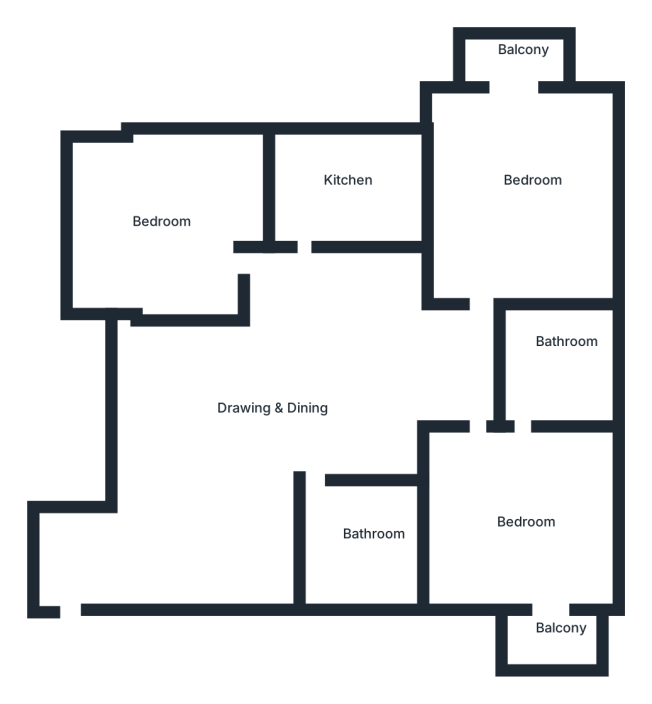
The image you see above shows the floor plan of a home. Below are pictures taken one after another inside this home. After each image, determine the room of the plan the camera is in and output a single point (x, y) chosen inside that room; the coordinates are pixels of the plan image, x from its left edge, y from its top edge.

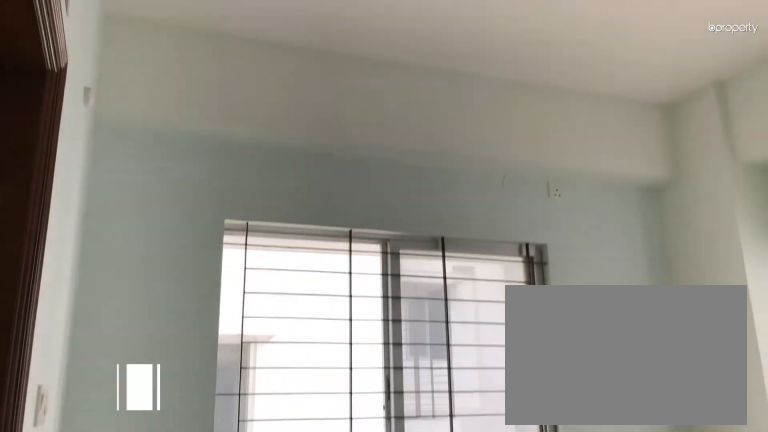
(533, 532)
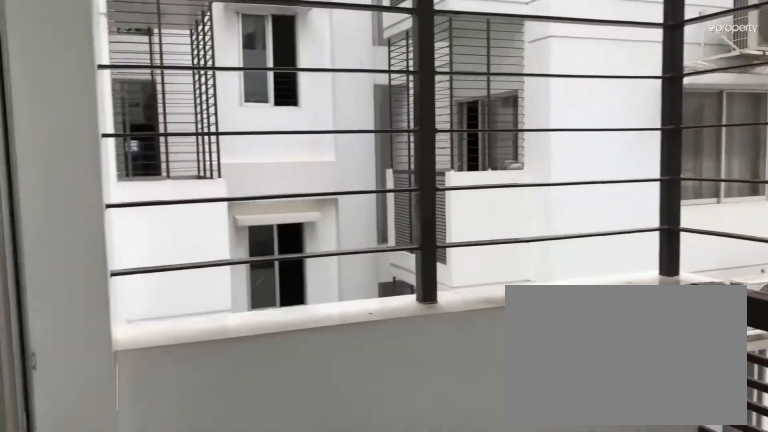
(551, 637)
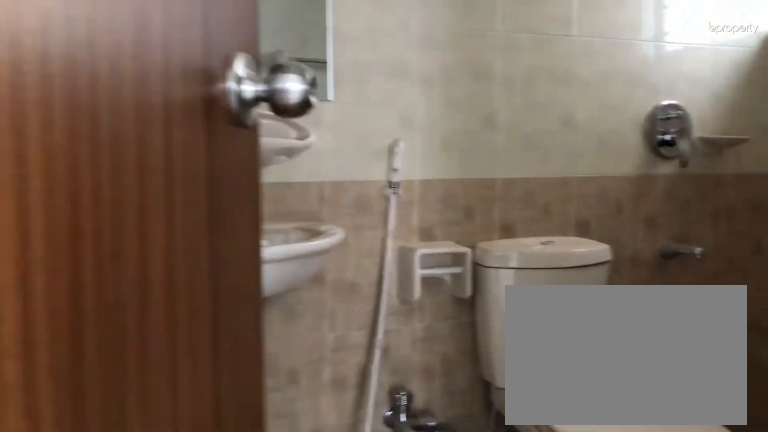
(556, 365)
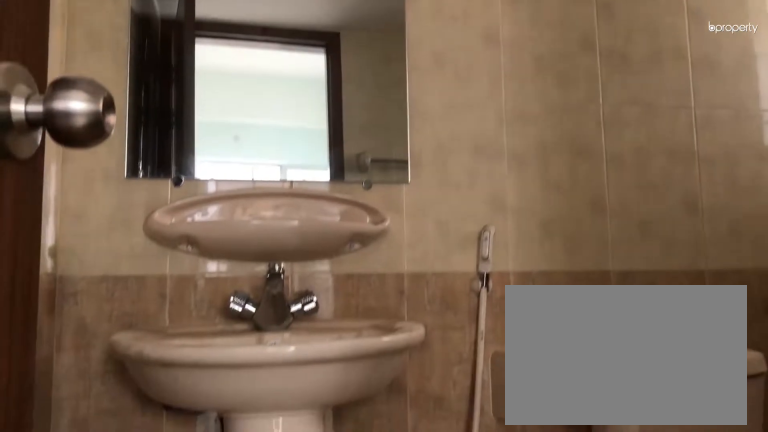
(556, 365)
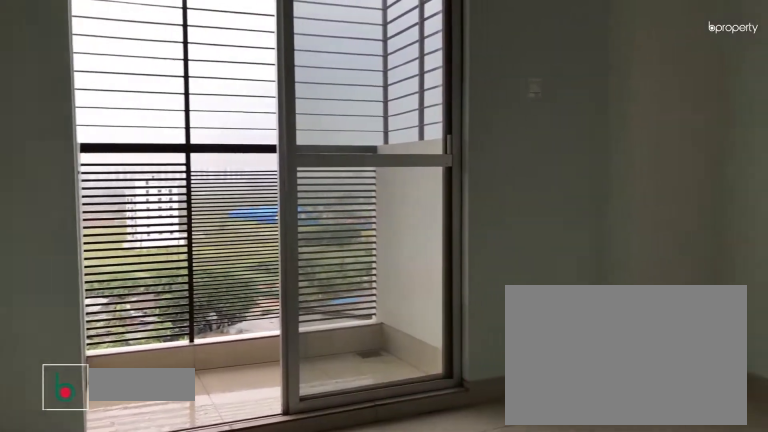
(525, 178)
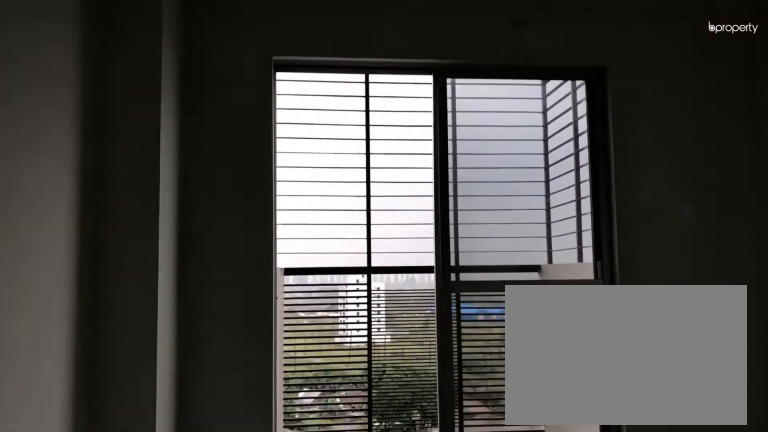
(525, 178)
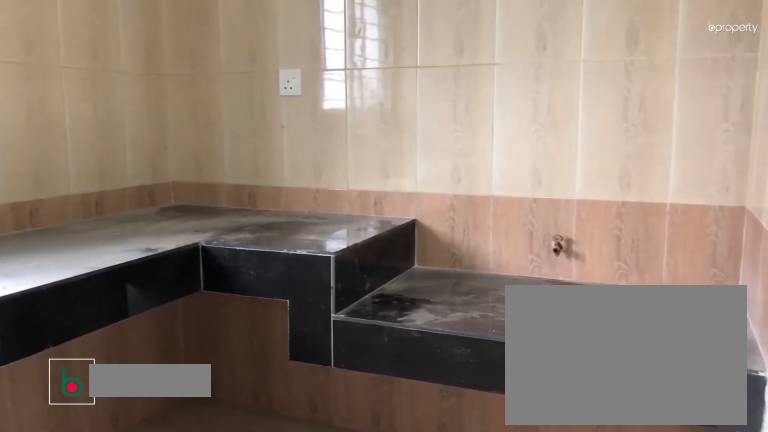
(336, 189)
